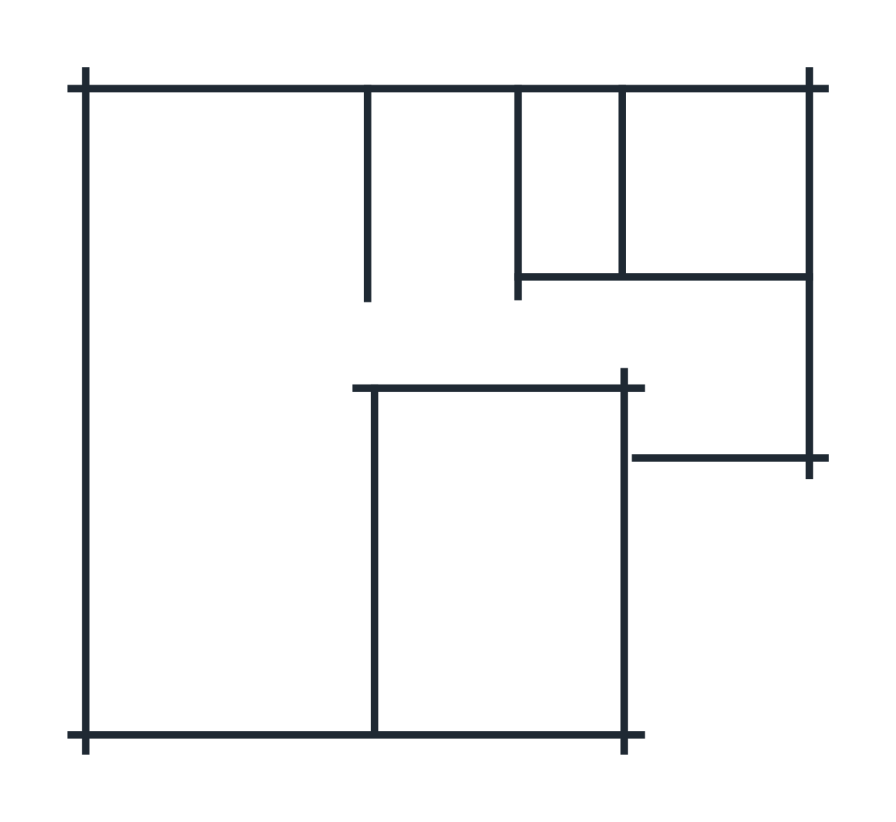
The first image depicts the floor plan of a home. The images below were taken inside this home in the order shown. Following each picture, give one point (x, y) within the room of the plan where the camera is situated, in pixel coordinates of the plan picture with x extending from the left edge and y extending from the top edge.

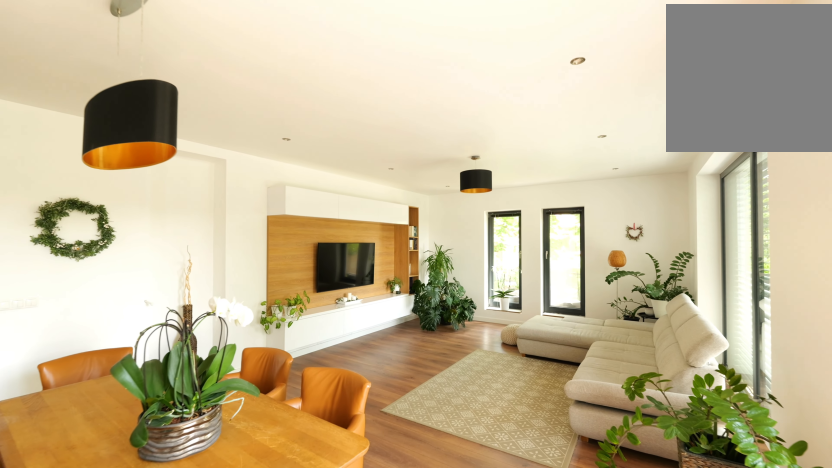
(218, 397)
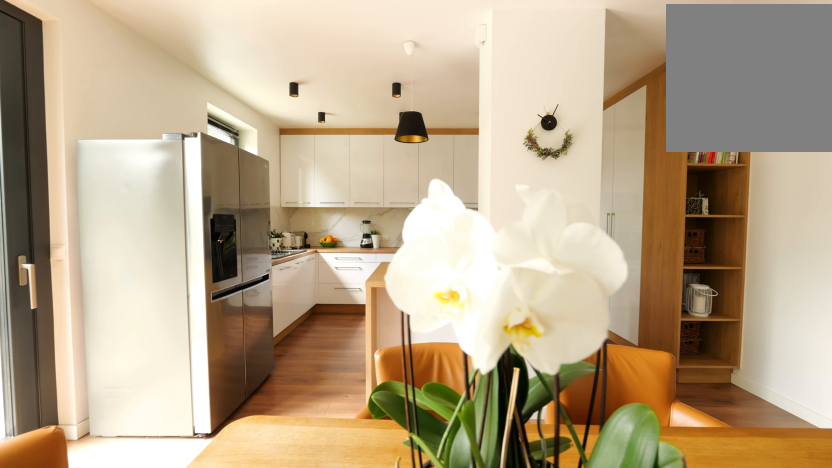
(218, 397)
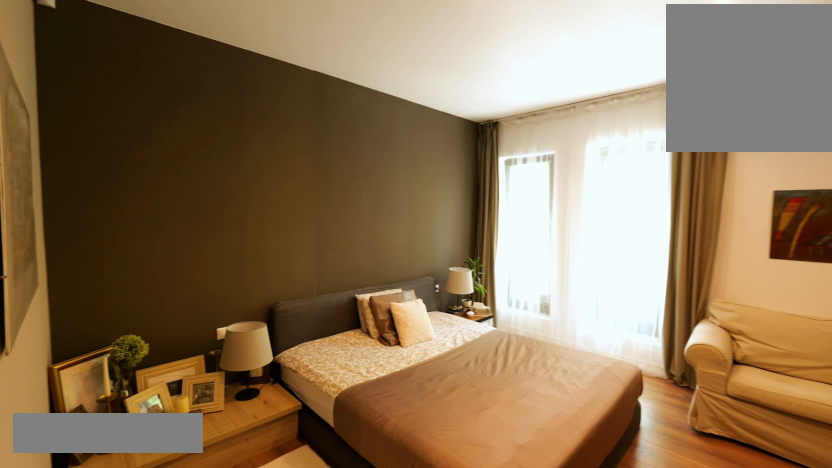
(506, 532)
